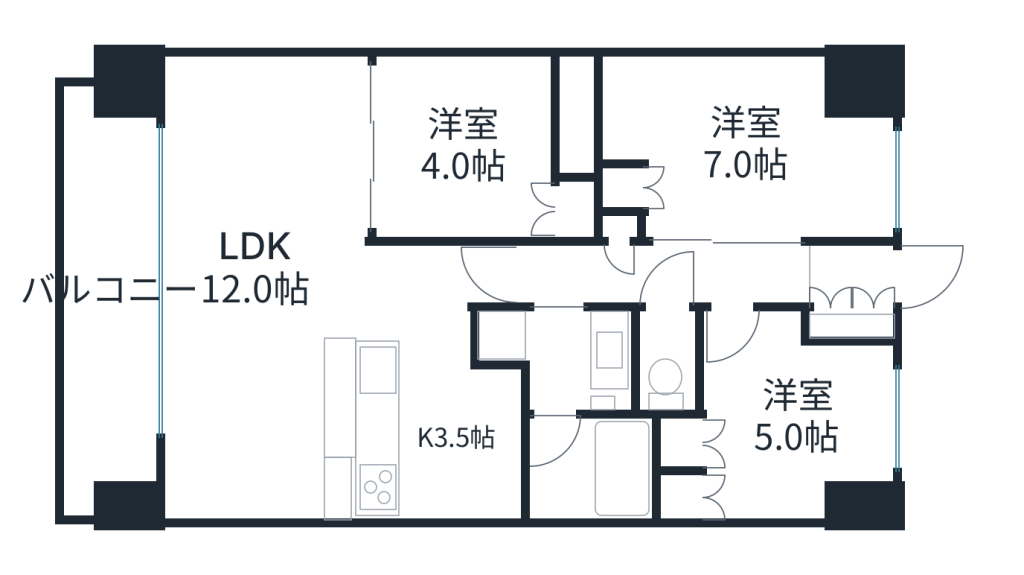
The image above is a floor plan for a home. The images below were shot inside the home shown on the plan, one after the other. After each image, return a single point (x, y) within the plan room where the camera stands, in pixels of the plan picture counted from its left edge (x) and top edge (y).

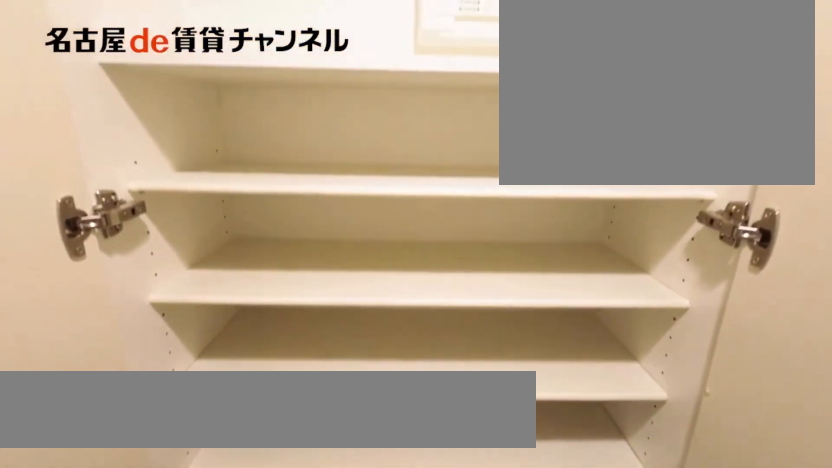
(852, 326)
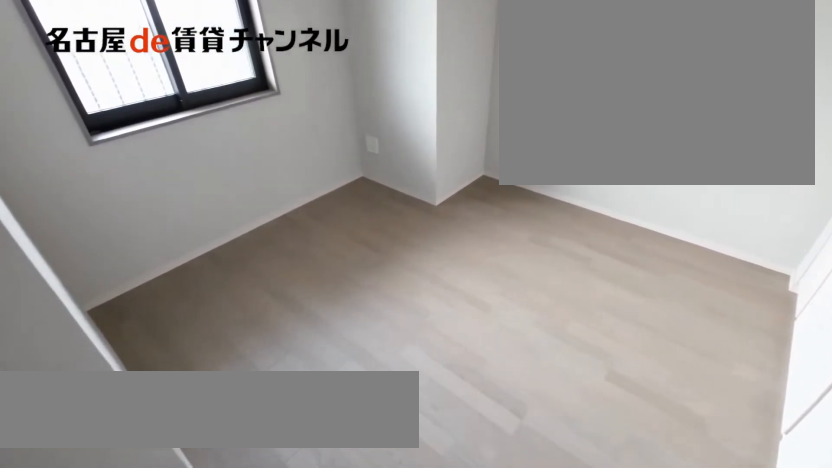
(797, 419)
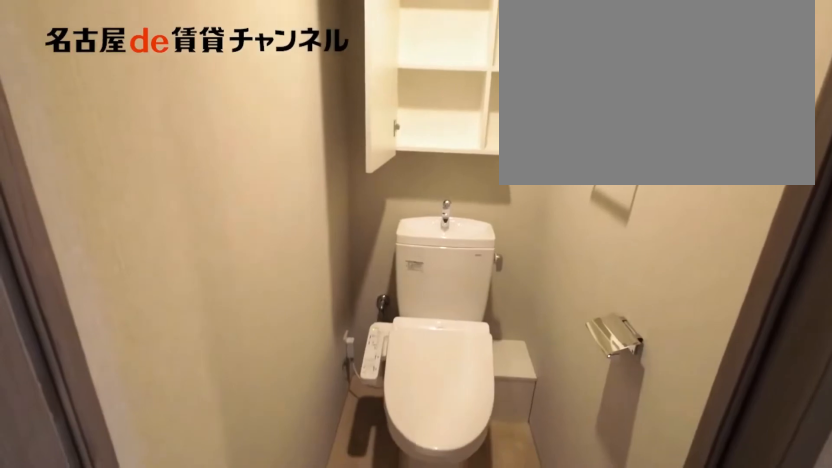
(669, 364)
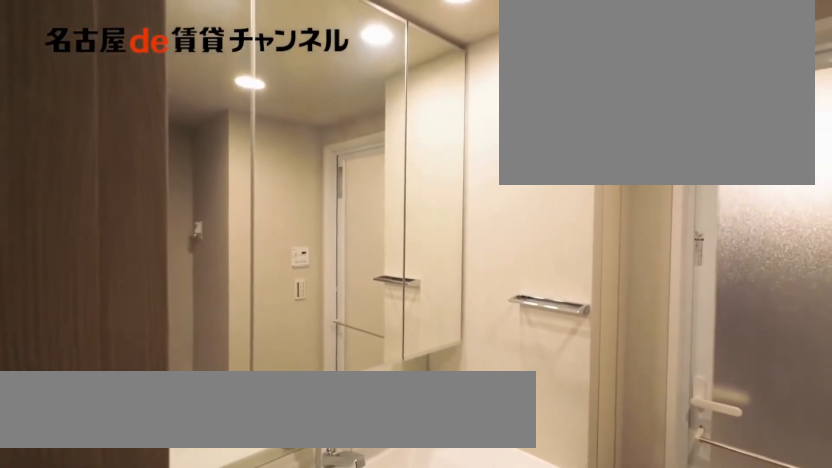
(563, 356)
